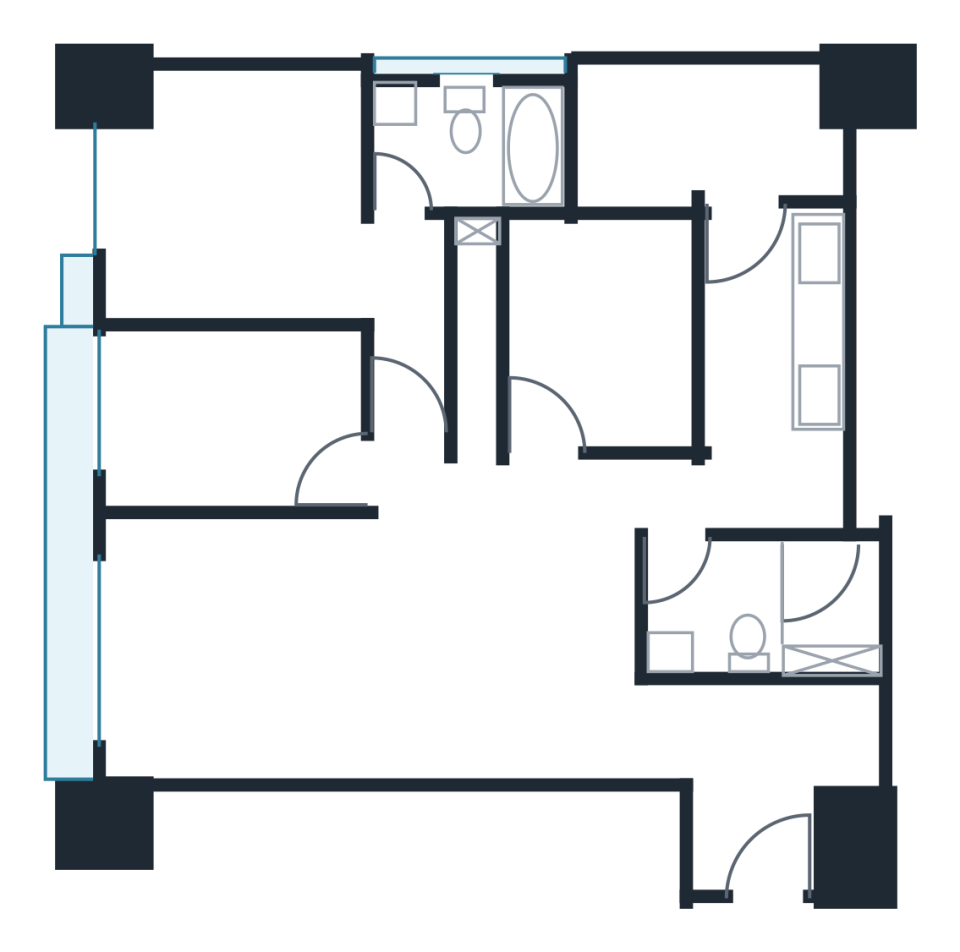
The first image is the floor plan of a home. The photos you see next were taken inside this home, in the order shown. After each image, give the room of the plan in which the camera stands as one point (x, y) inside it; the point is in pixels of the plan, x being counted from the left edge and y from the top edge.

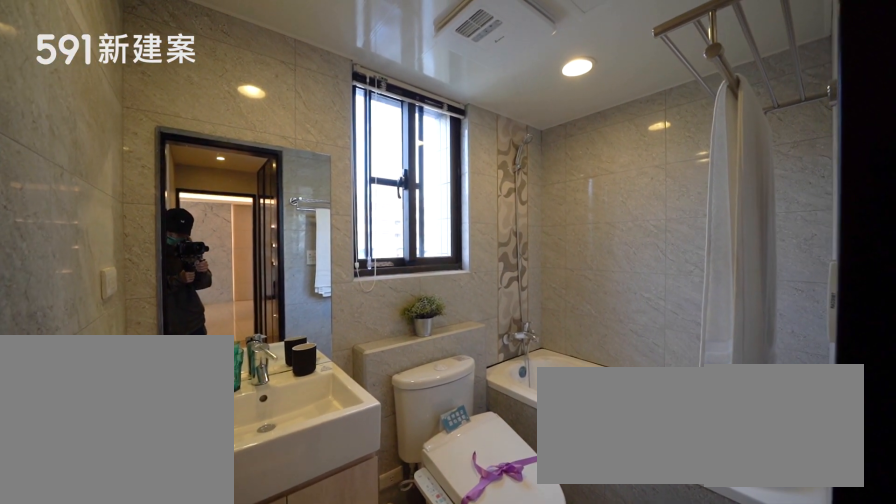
(479, 137)
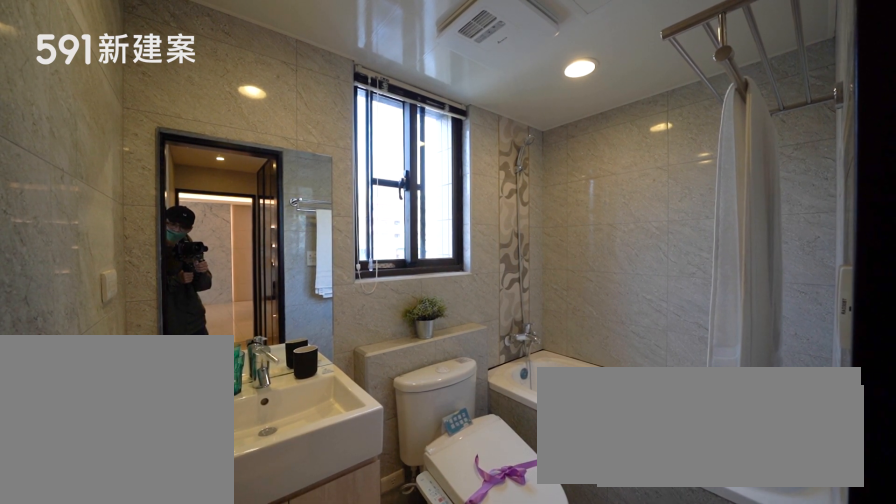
(479, 137)
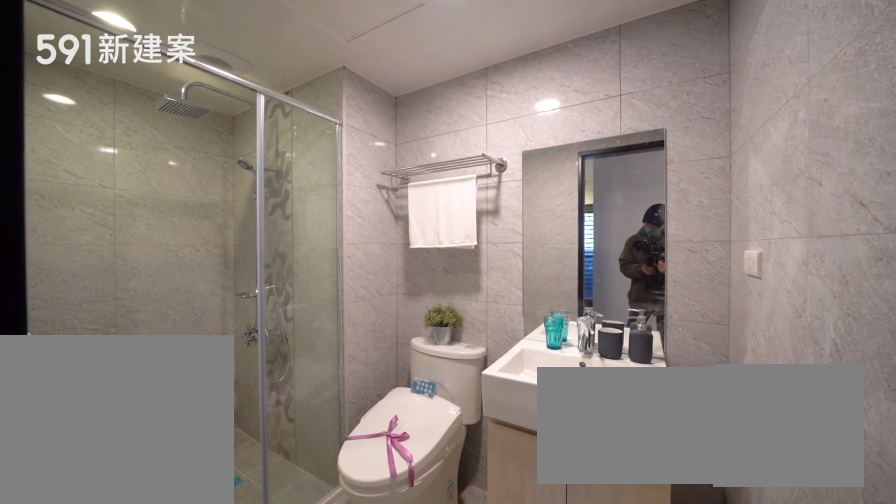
(768, 604)
